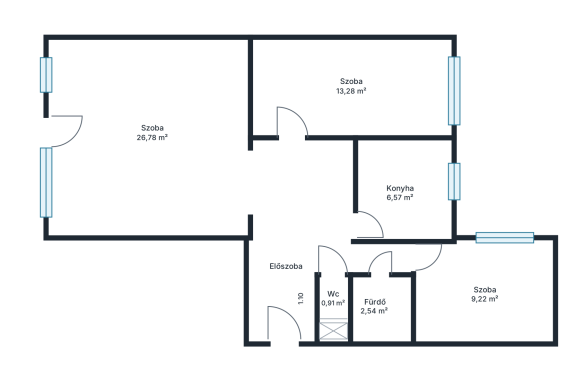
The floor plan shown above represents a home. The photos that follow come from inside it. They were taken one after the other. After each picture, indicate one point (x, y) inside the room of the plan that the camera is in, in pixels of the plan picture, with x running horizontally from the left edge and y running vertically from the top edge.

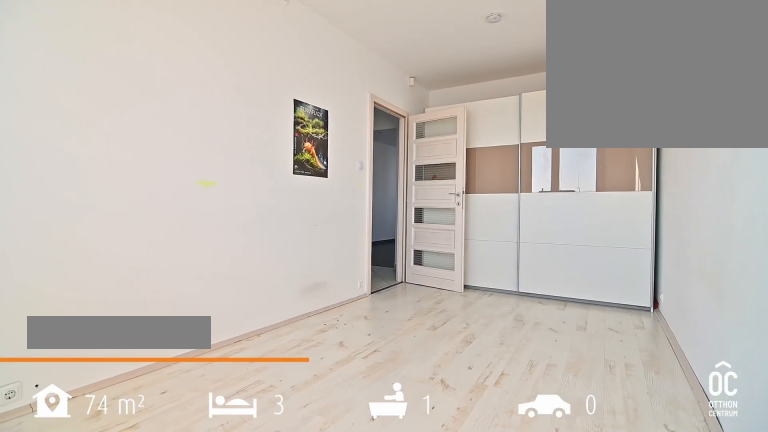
(350, 88)
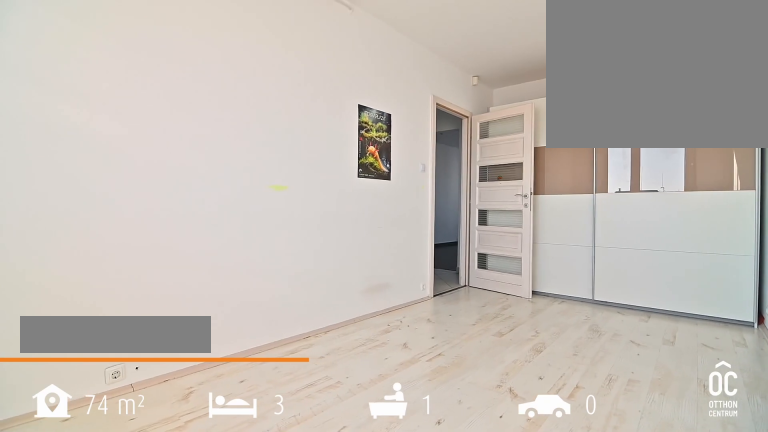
(349, 88)
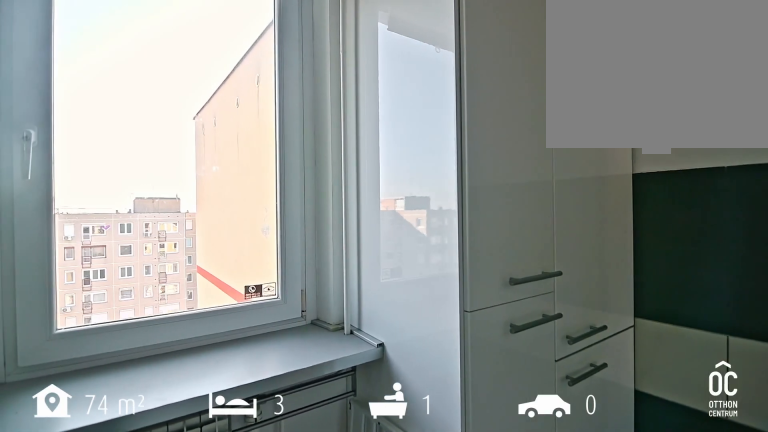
(400, 189)
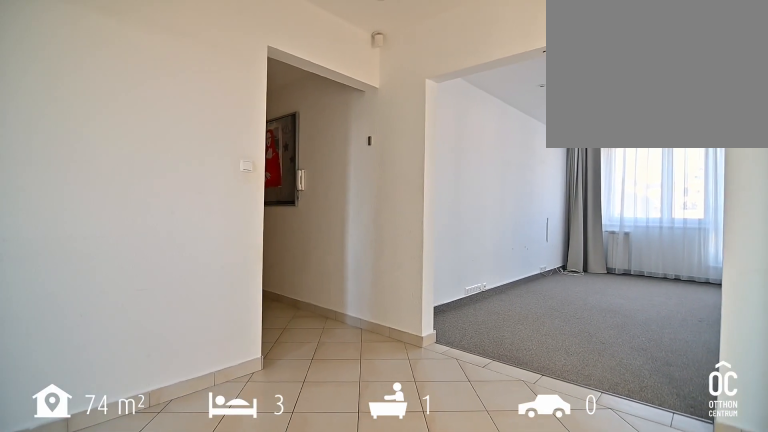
(300, 187)
